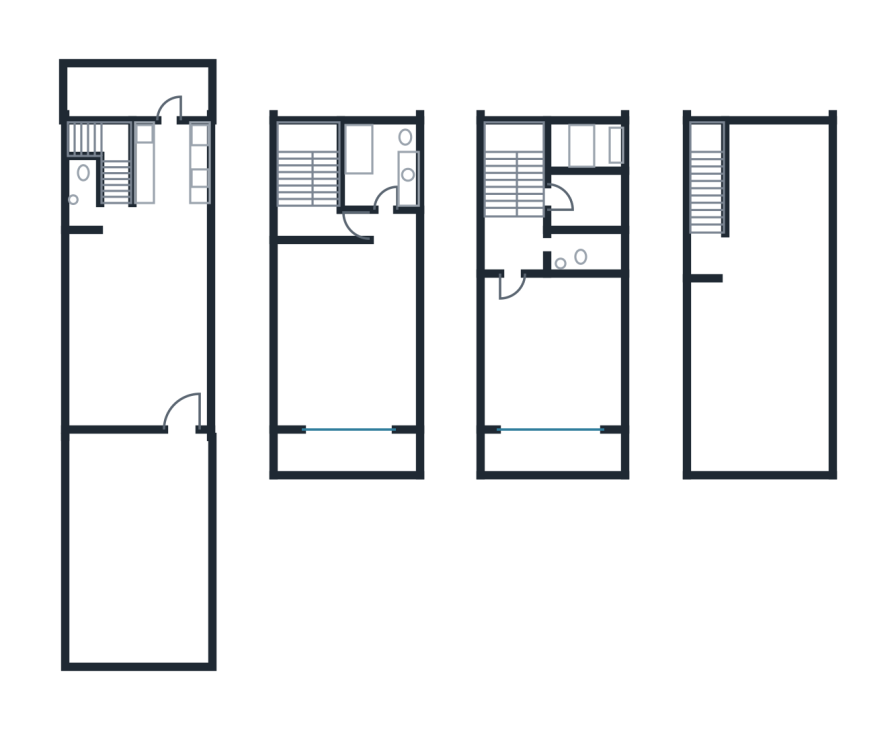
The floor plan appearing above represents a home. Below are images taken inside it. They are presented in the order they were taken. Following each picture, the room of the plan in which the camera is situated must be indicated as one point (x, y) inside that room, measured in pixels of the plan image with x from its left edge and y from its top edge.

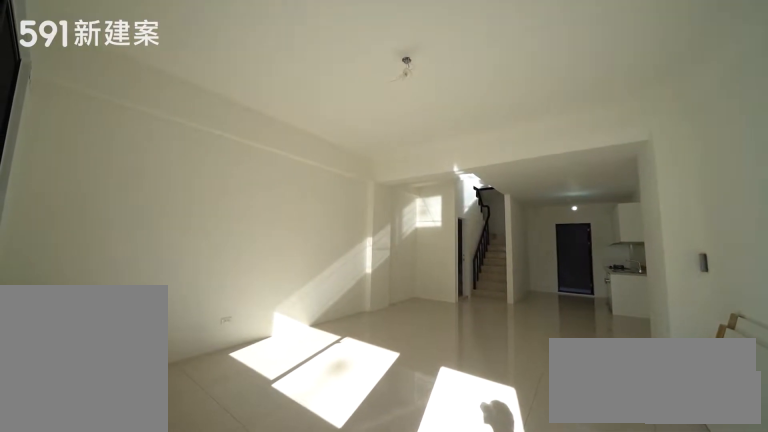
(137, 330)
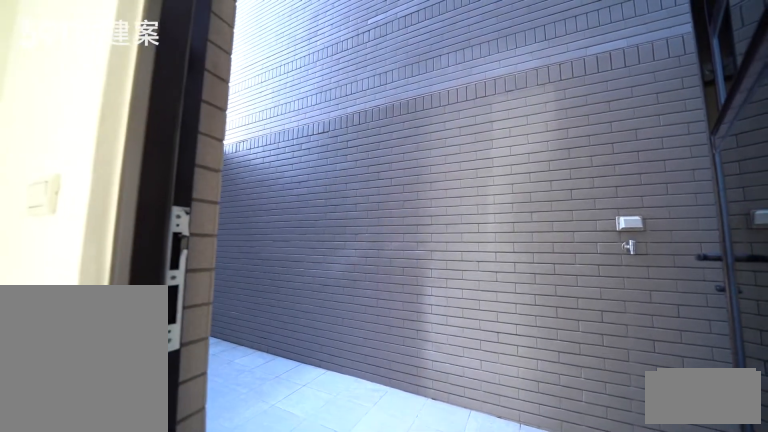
(134, 90)
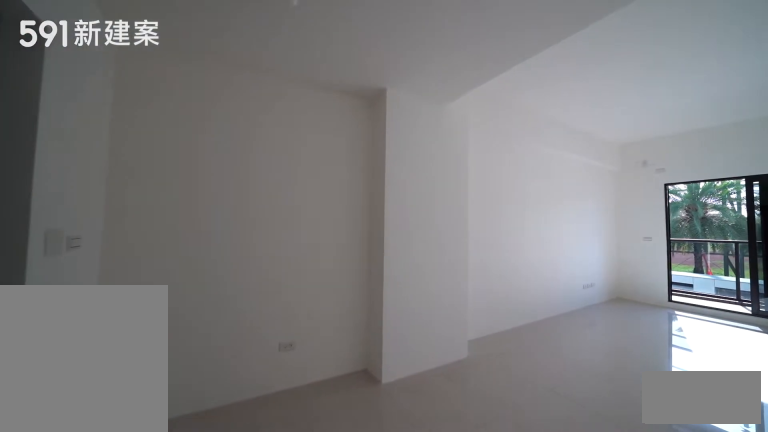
(347, 330)
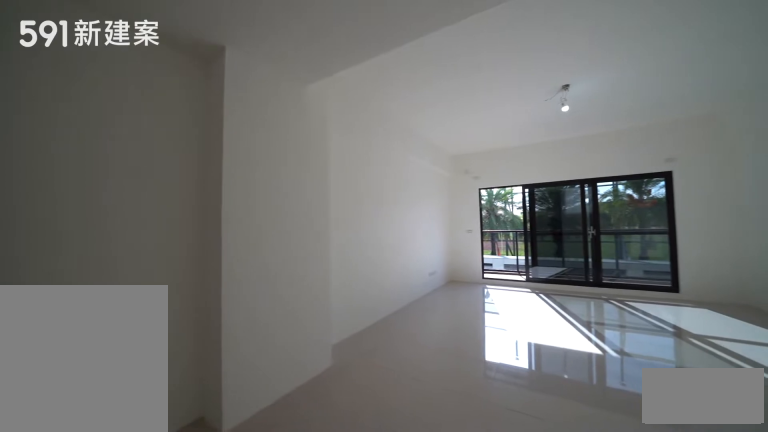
(347, 330)
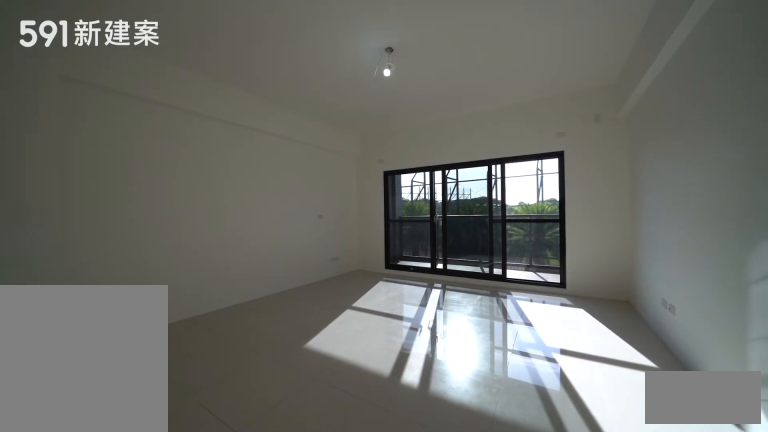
(555, 358)
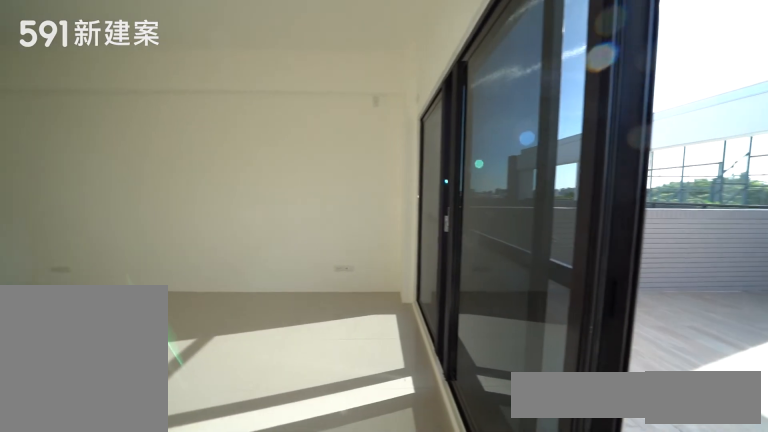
(765, 317)
